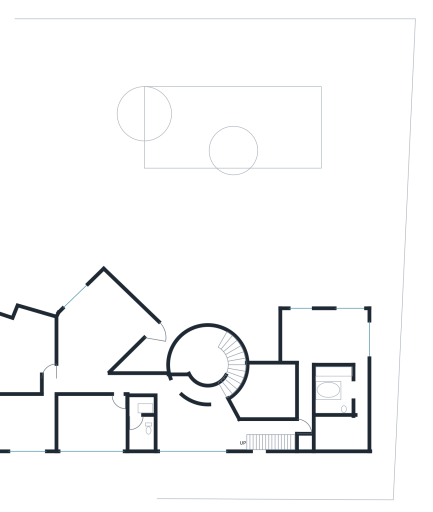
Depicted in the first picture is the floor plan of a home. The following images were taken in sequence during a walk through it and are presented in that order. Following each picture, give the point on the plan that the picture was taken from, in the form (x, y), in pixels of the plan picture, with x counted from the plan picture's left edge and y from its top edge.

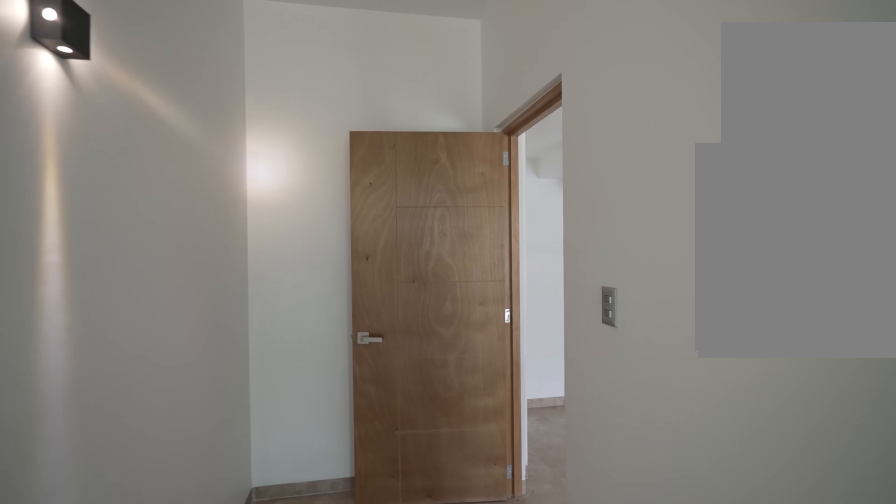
(303, 392)
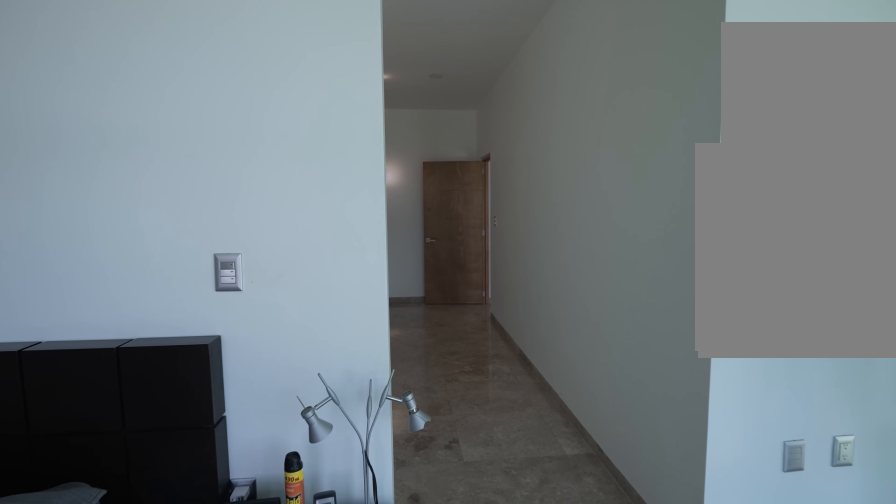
(305, 344)
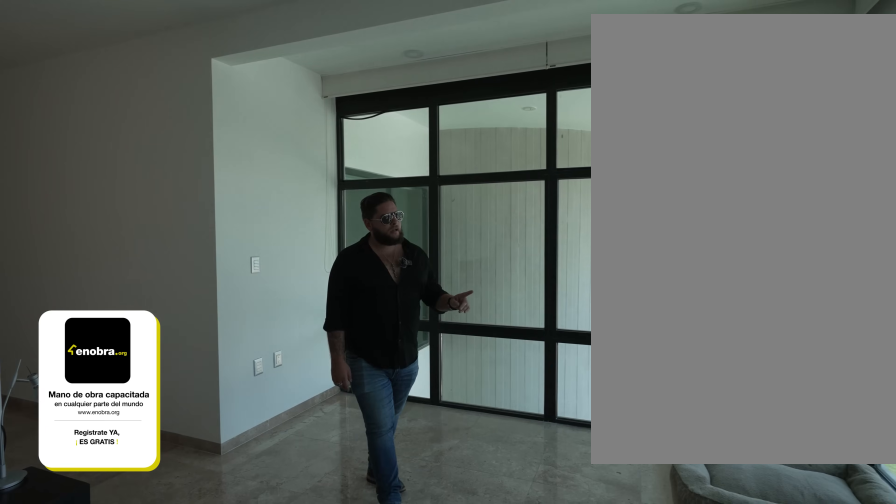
(309, 324)
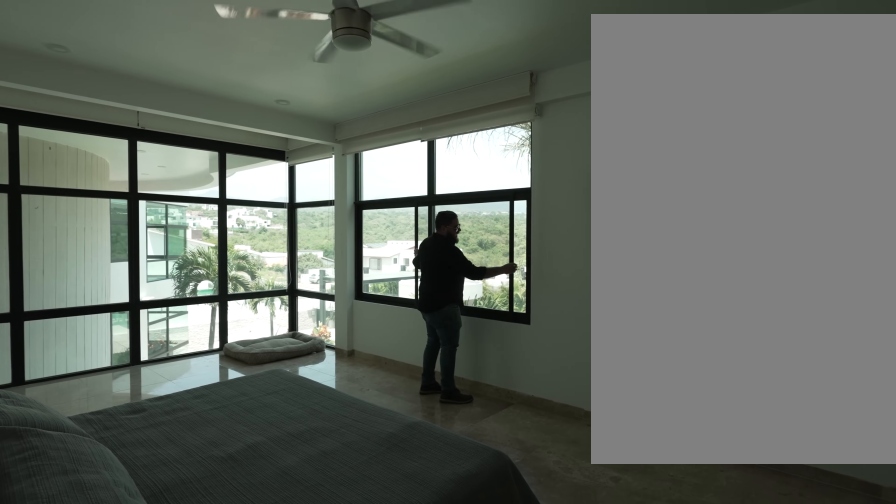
(360, 349)
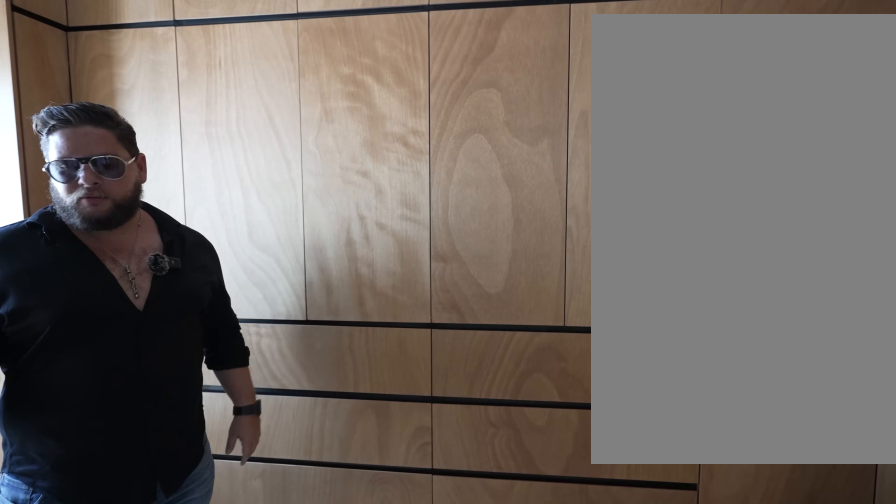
(337, 435)
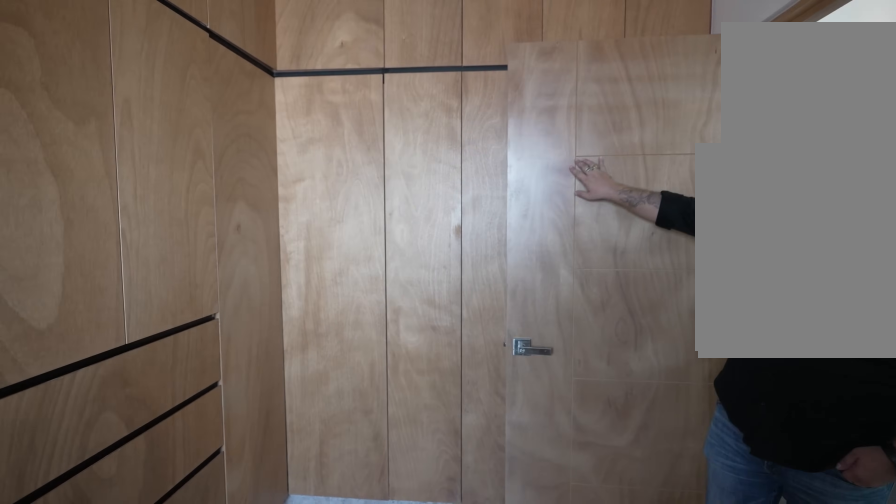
(337, 435)
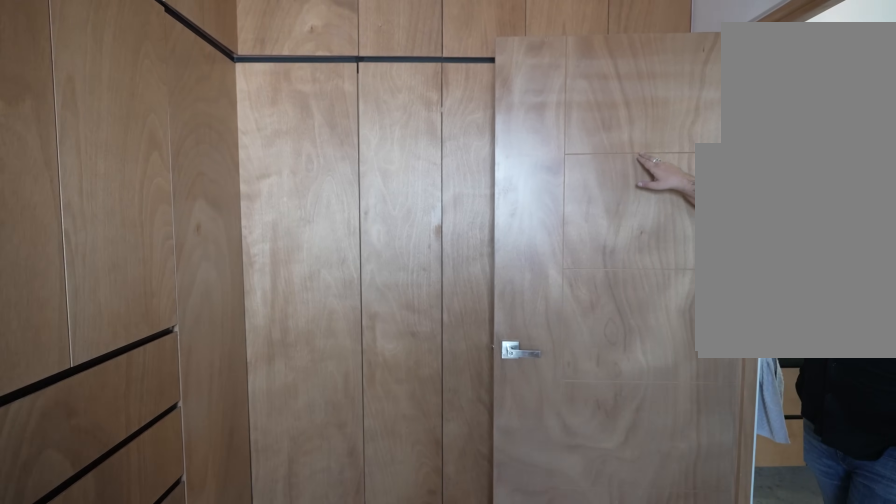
(338, 435)
